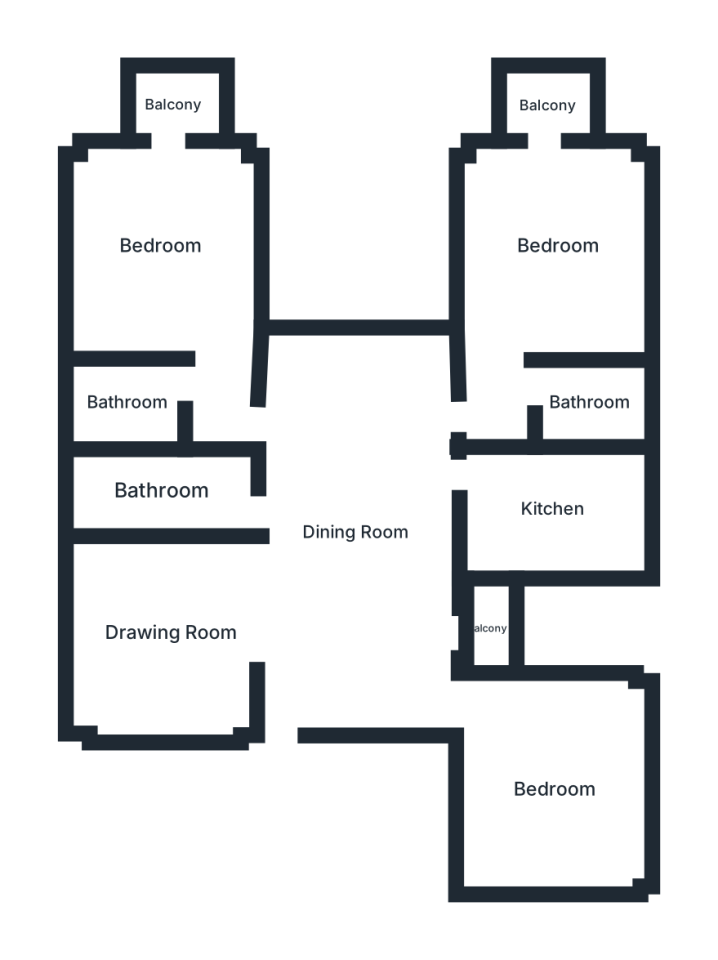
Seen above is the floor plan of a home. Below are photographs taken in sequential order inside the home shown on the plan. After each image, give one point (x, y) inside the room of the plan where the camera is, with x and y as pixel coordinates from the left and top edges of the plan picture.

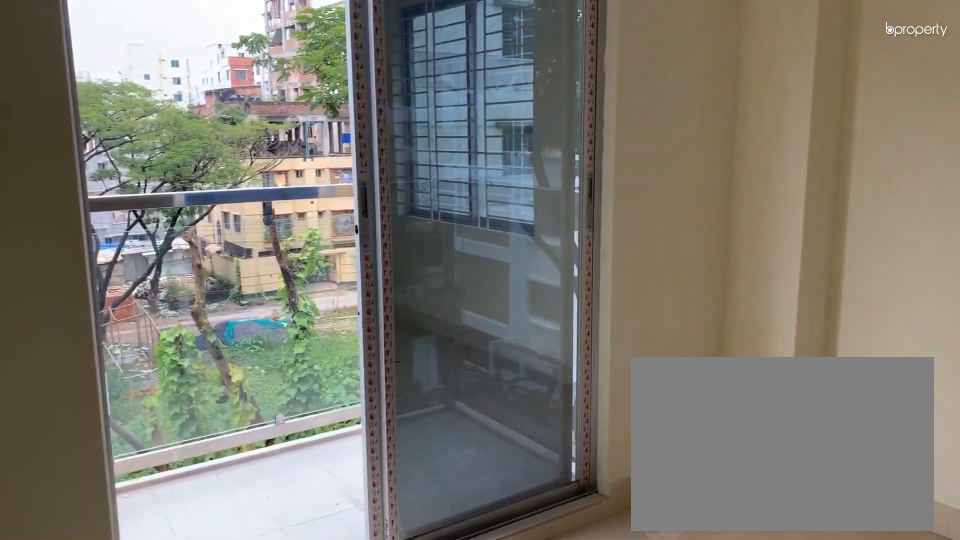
(554, 248)
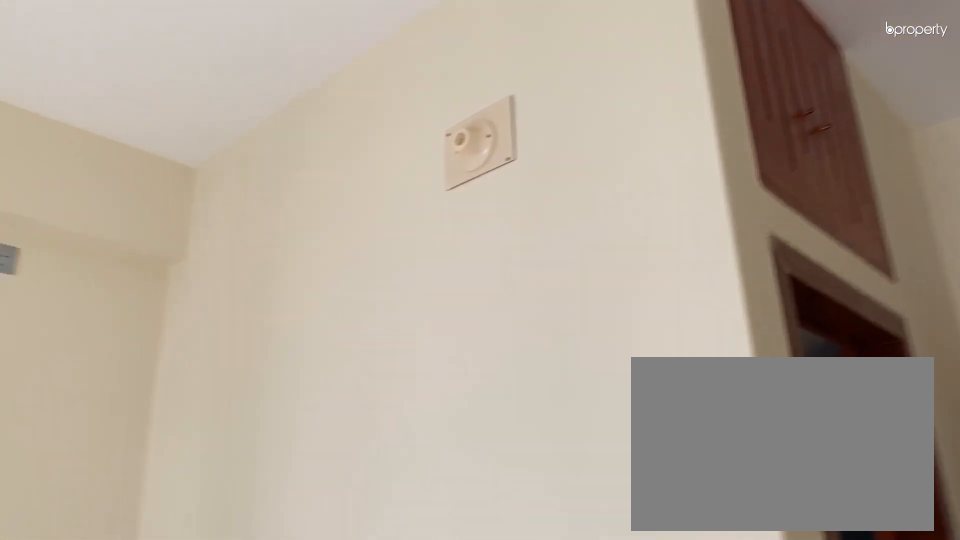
(554, 248)
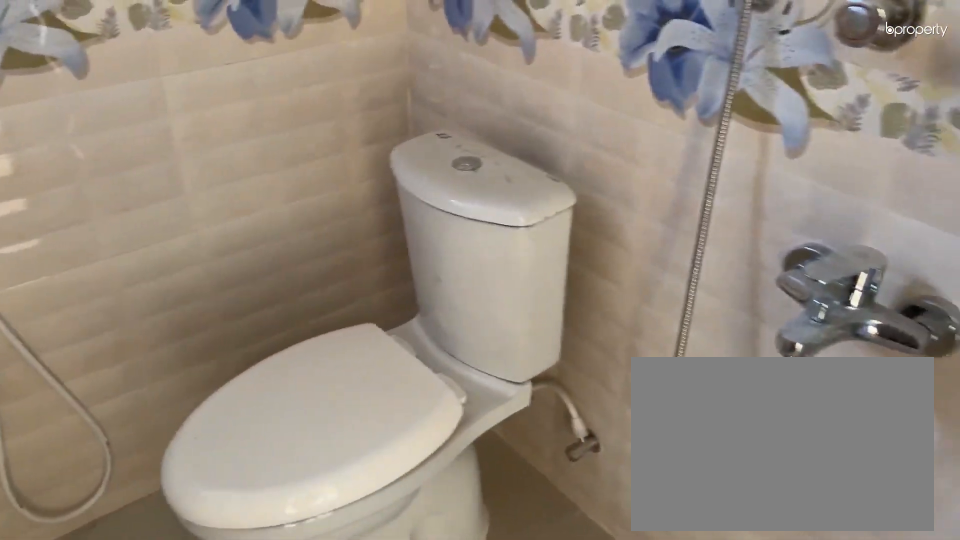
(589, 405)
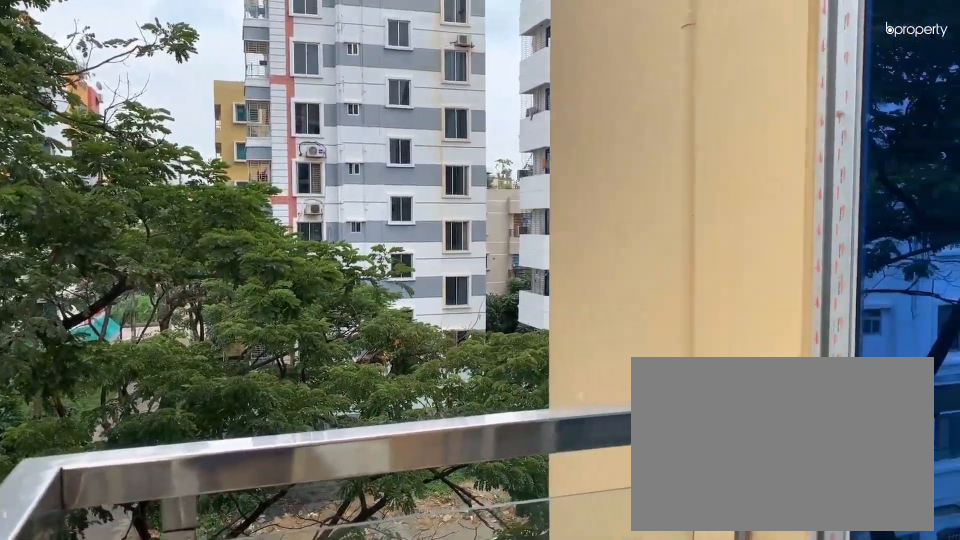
(547, 103)
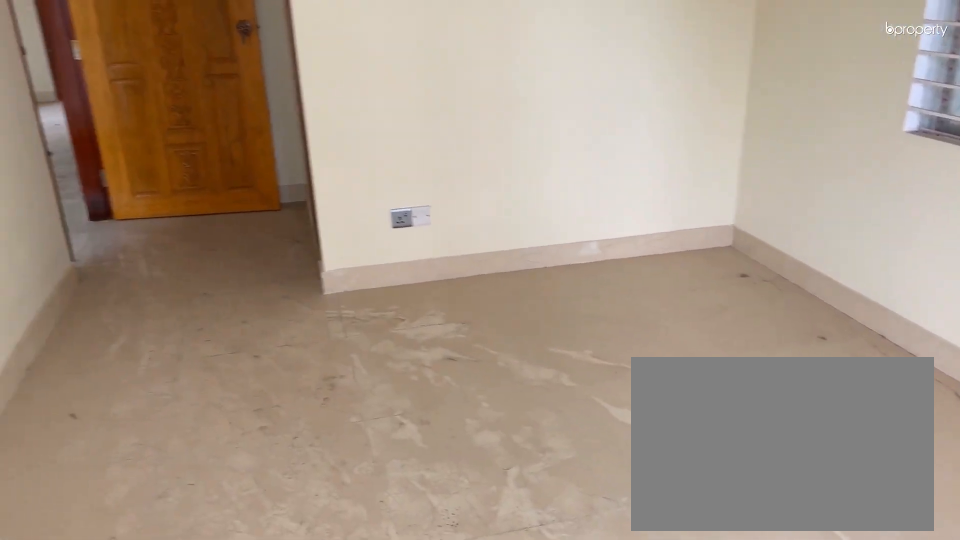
(162, 246)
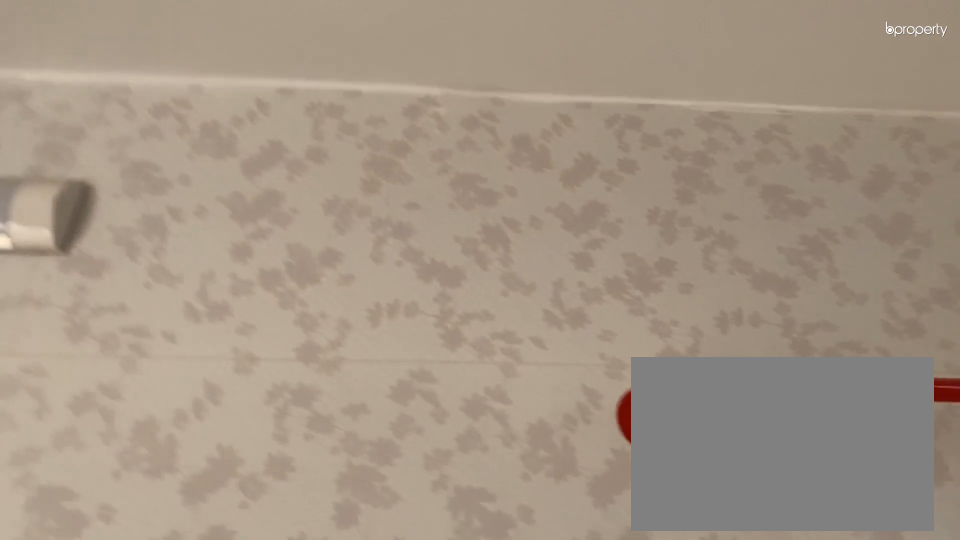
(127, 396)
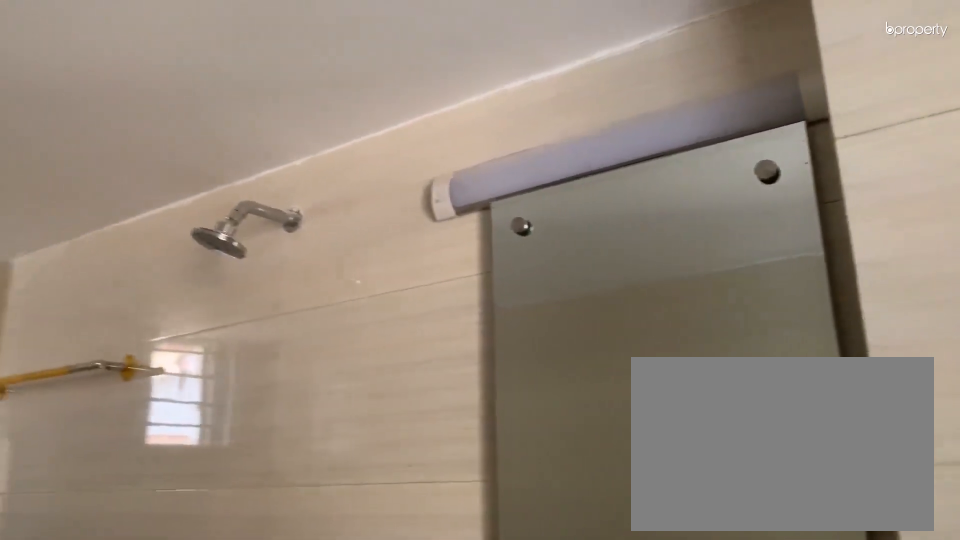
(163, 491)
